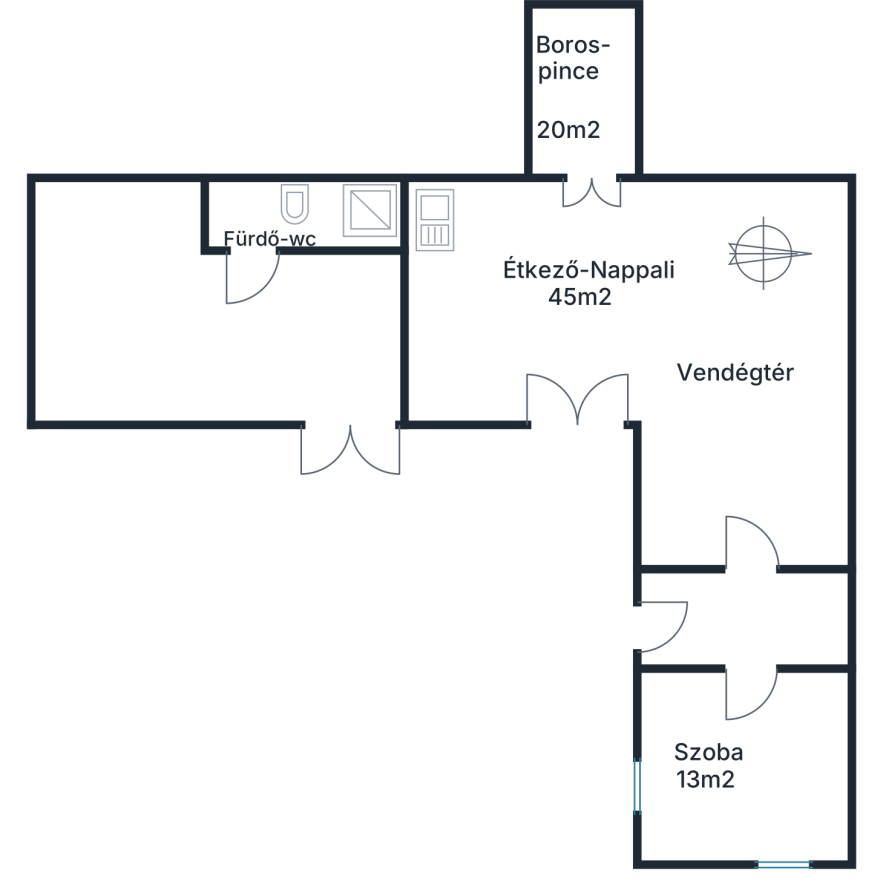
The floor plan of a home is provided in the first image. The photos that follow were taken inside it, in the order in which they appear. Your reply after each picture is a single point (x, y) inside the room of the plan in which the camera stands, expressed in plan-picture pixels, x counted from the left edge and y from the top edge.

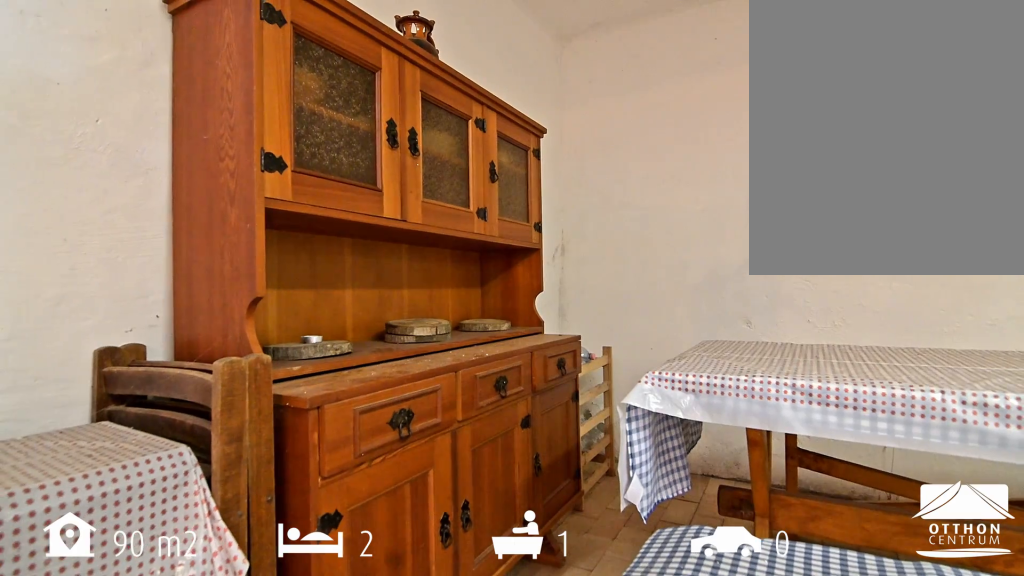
(754, 368)
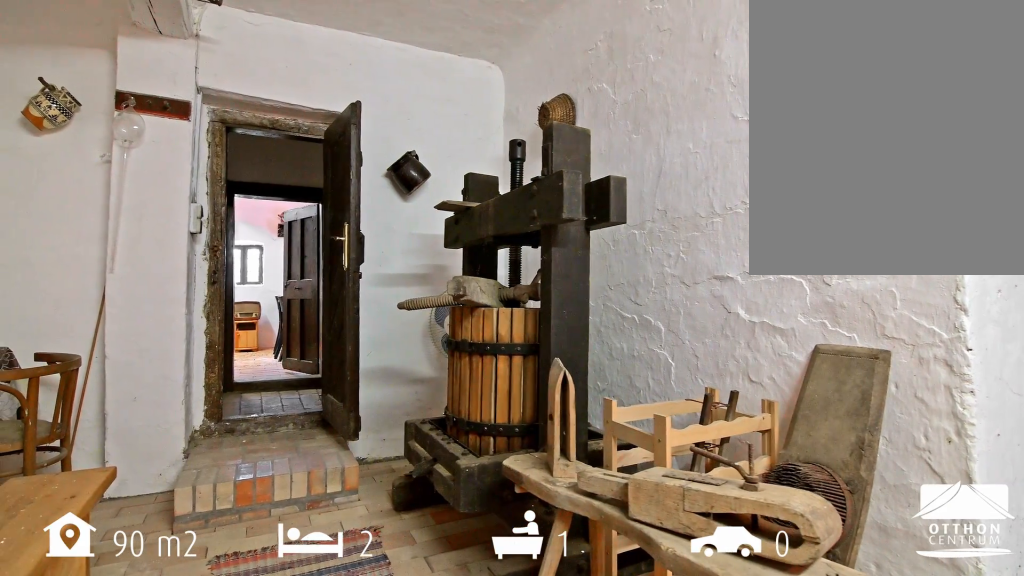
(755, 368)
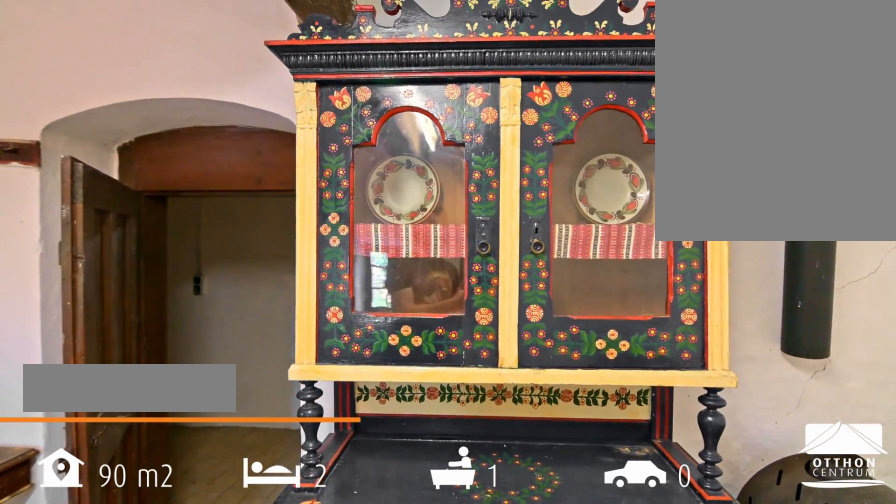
(744, 764)
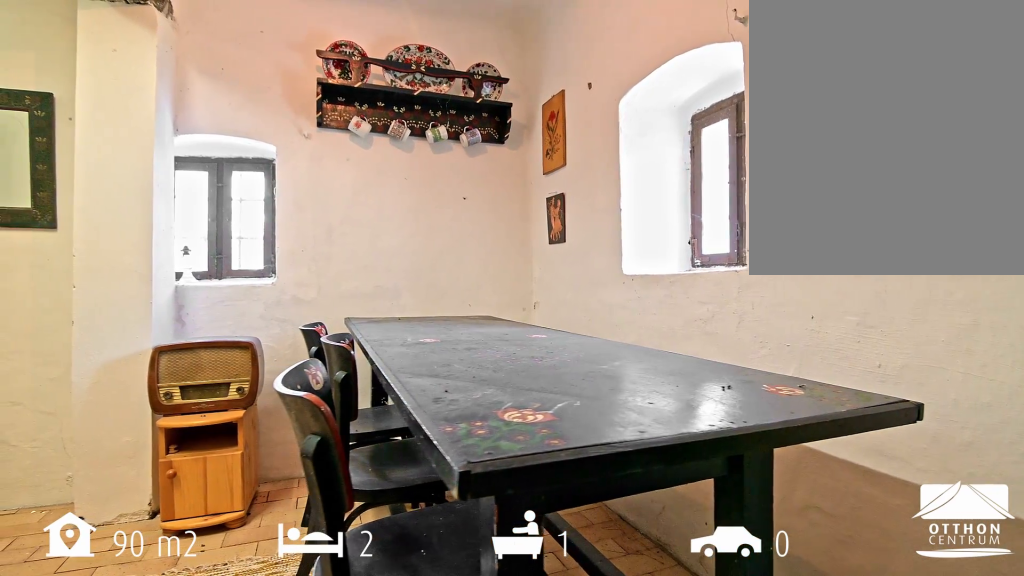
(745, 764)
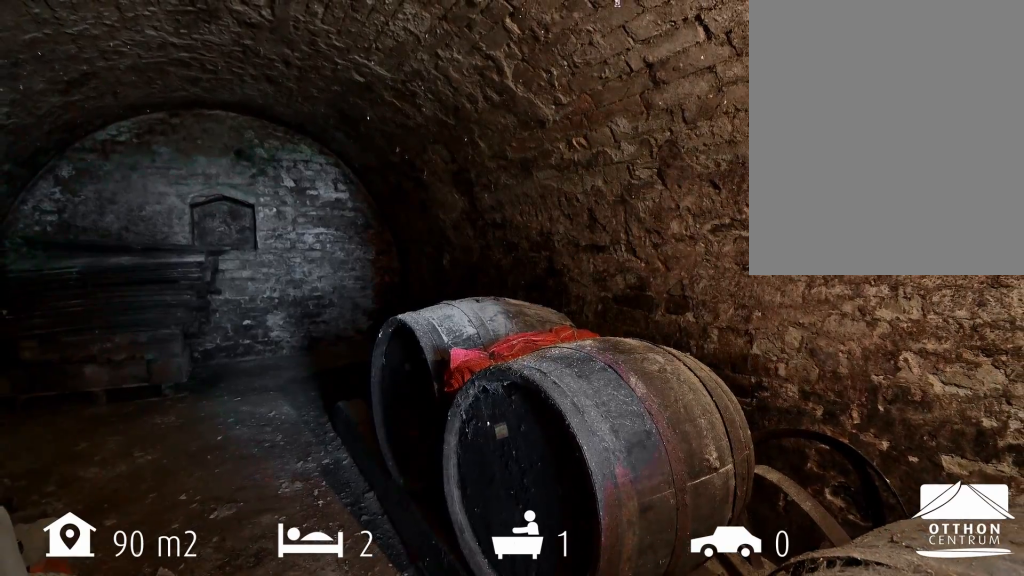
(584, 82)
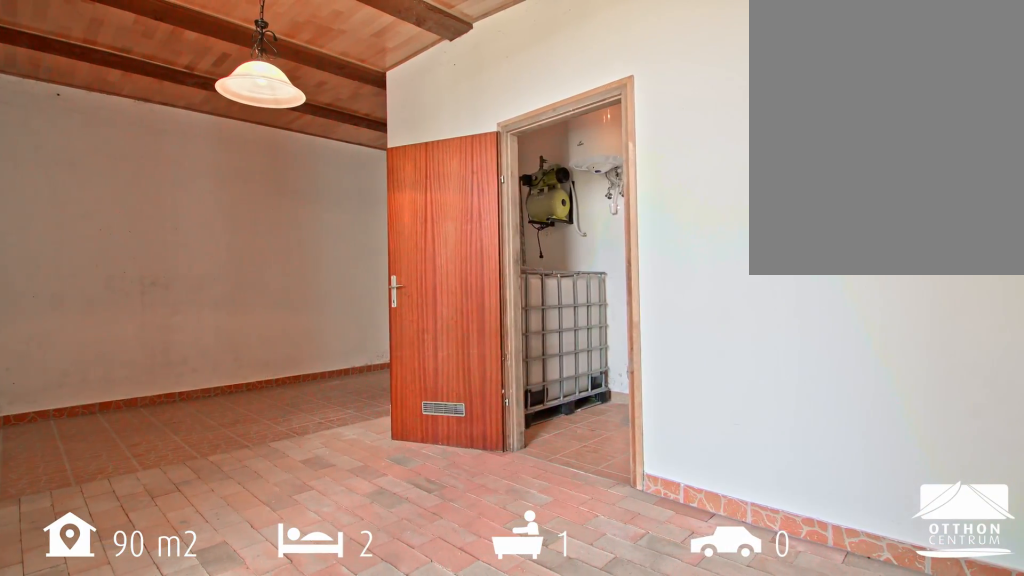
(263, 338)
